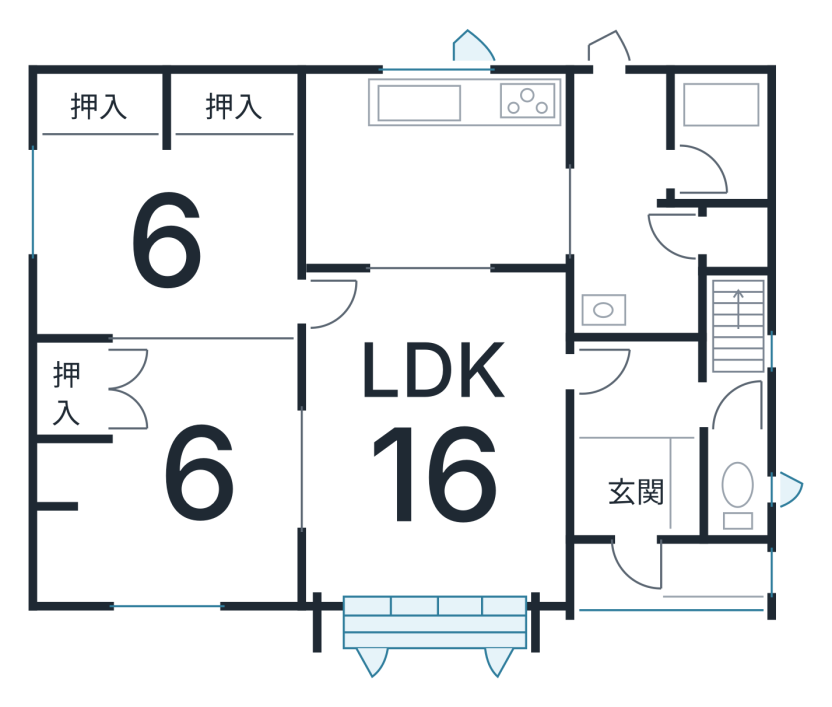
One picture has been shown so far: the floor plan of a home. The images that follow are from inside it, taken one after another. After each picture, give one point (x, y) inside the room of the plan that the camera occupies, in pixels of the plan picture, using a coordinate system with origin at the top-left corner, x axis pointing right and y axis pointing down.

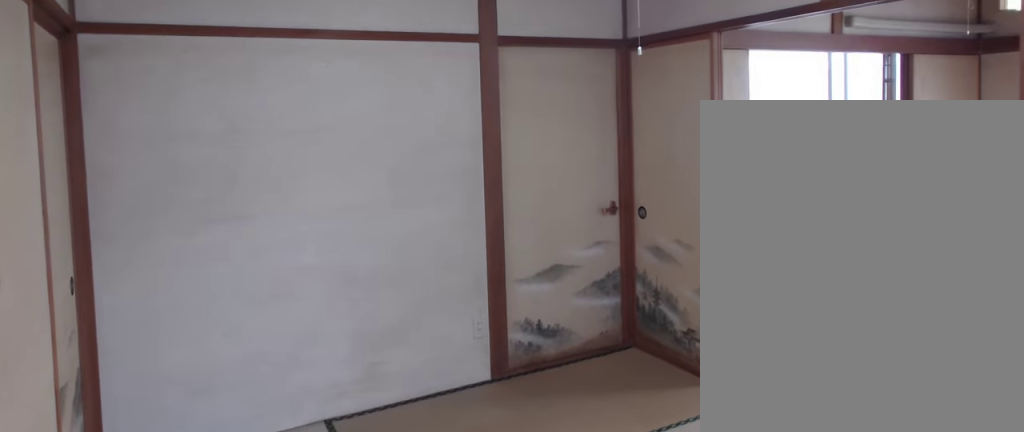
(161, 245)
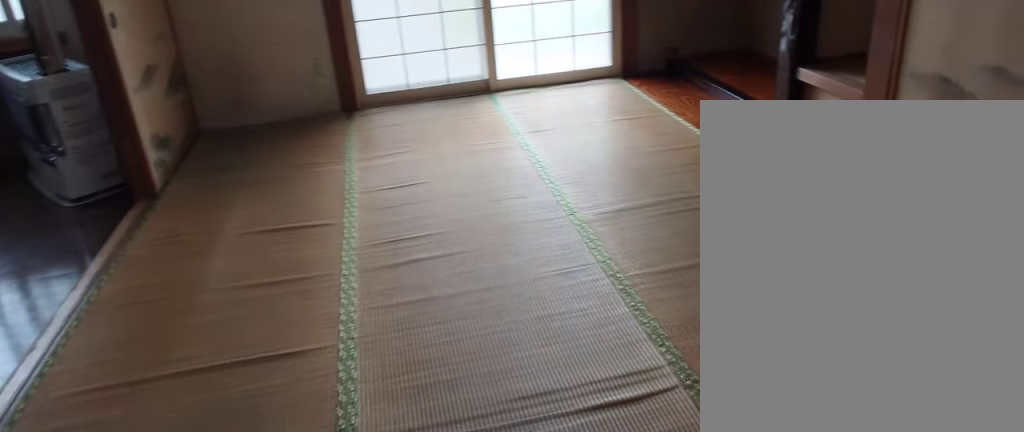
(211, 462)
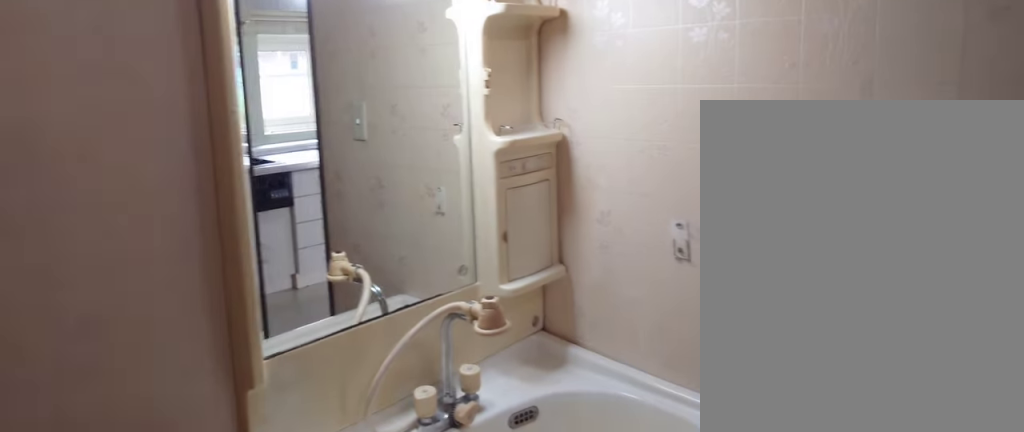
(620, 250)
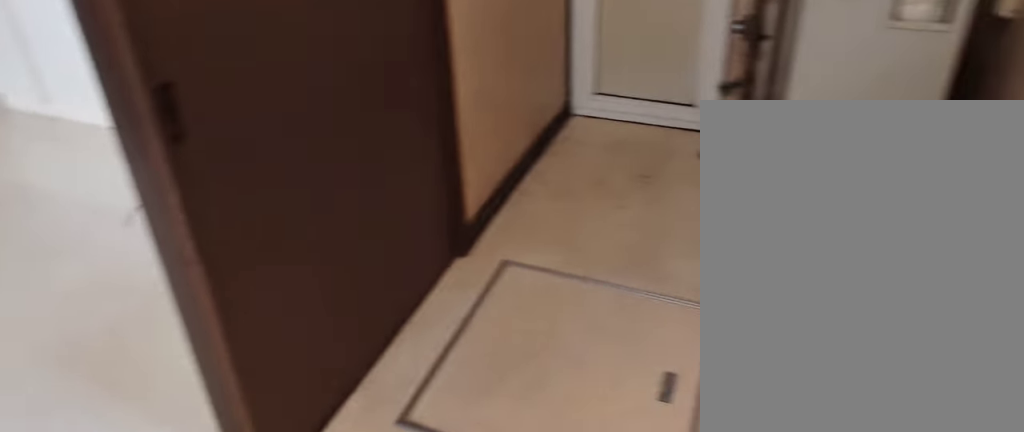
(620, 250)
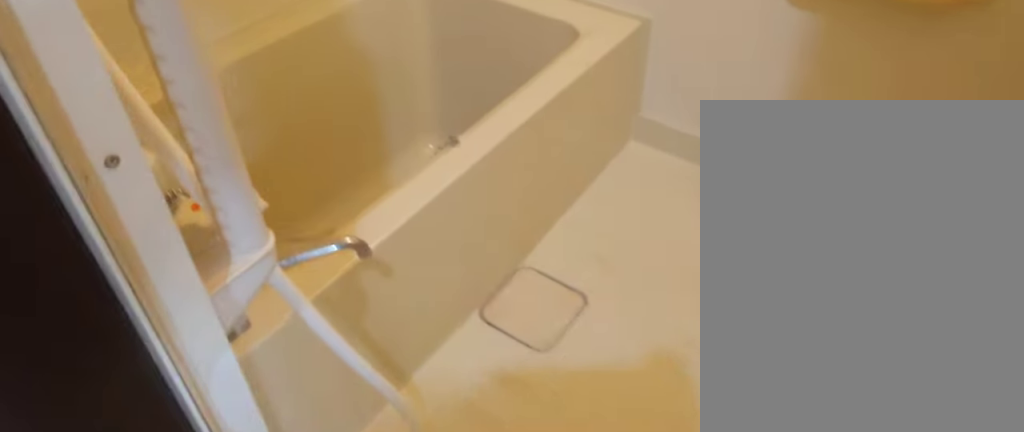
(712, 142)
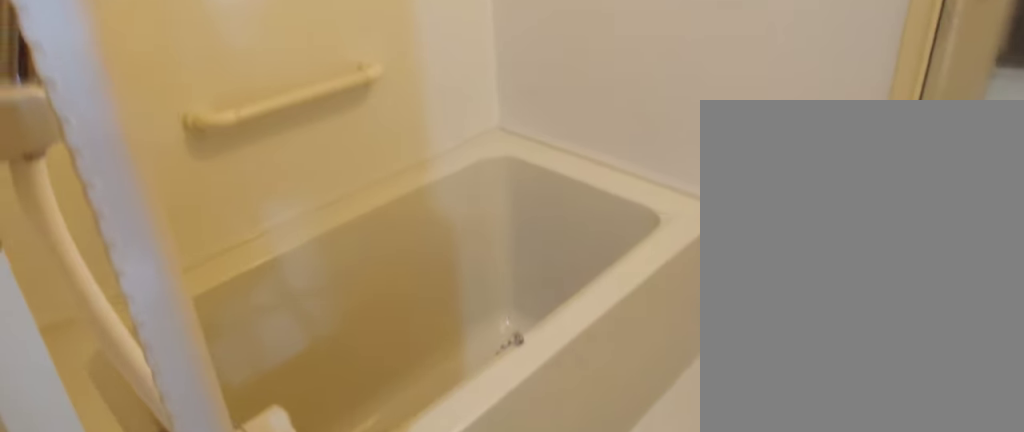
(712, 142)
